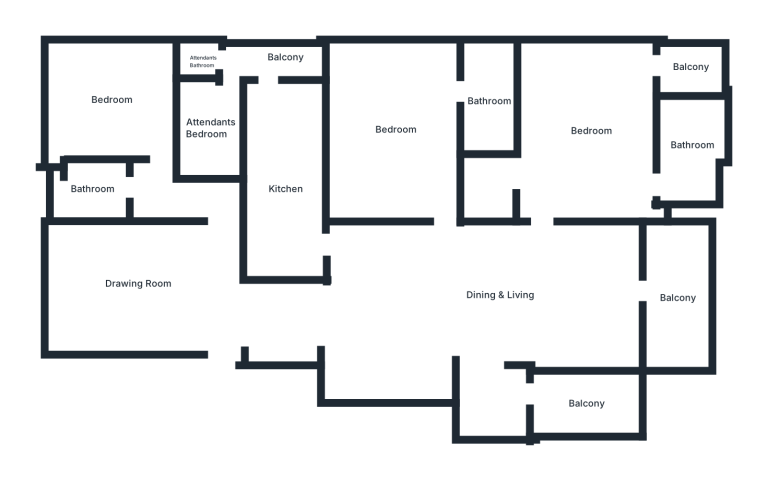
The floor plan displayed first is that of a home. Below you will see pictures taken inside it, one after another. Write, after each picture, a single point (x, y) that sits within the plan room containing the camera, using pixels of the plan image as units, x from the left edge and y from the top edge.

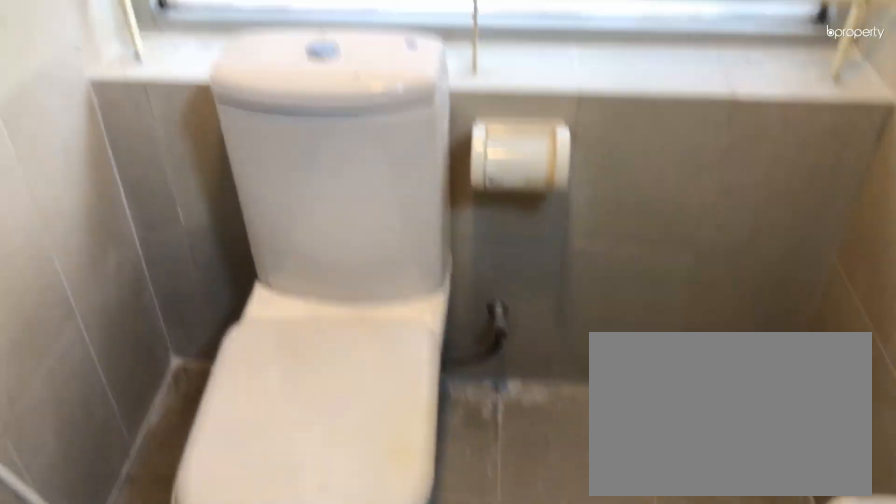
(488, 101)
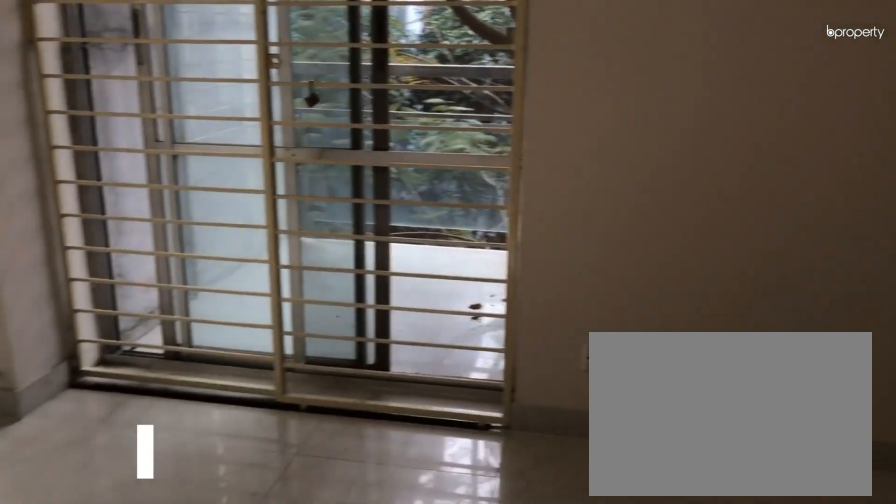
(592, 132)
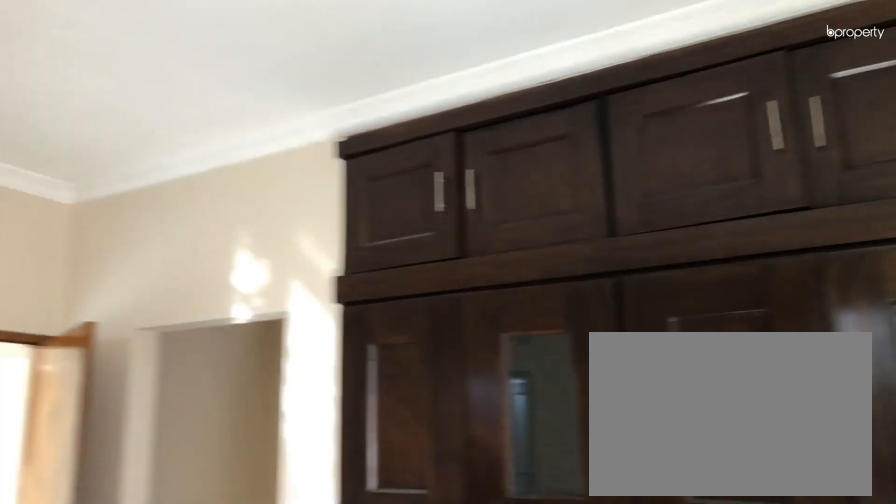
(592, 132)
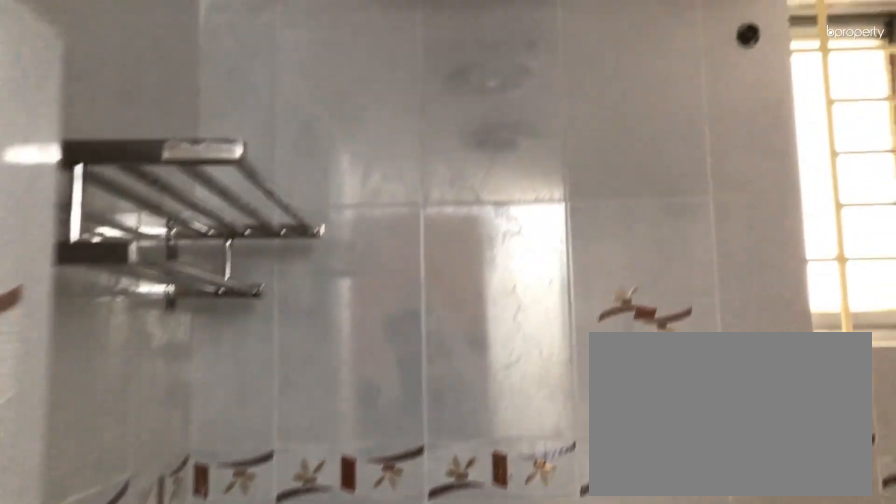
(692, 145)
